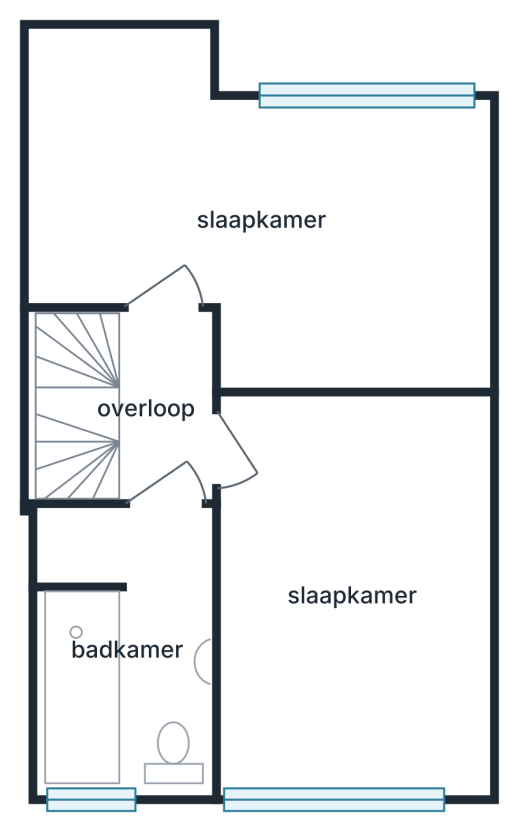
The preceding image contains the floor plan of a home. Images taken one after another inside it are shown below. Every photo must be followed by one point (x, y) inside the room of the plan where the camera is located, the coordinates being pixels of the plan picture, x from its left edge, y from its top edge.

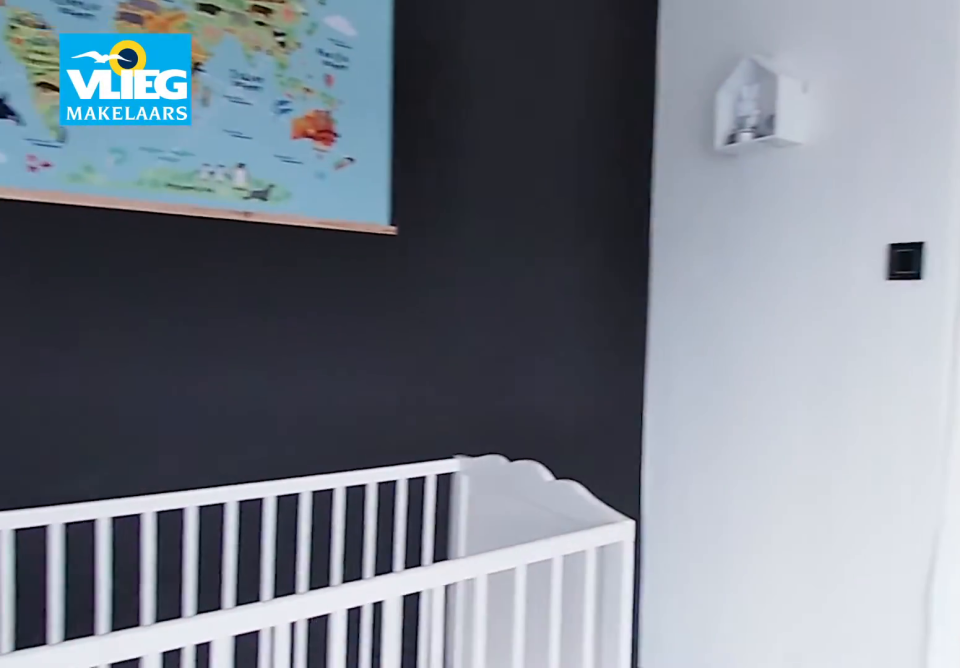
(87, 167)
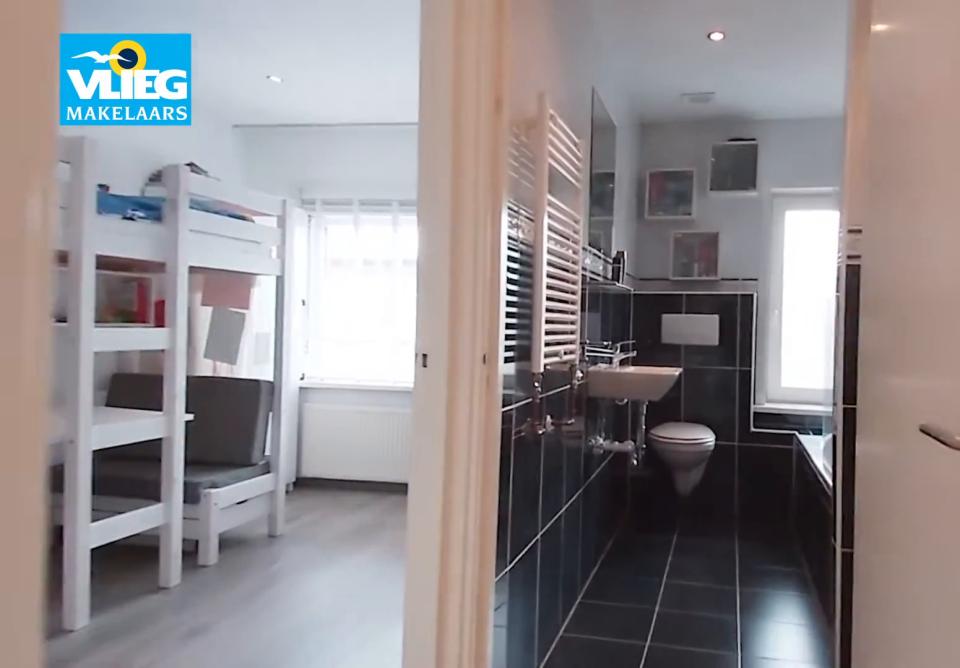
(158, 431)
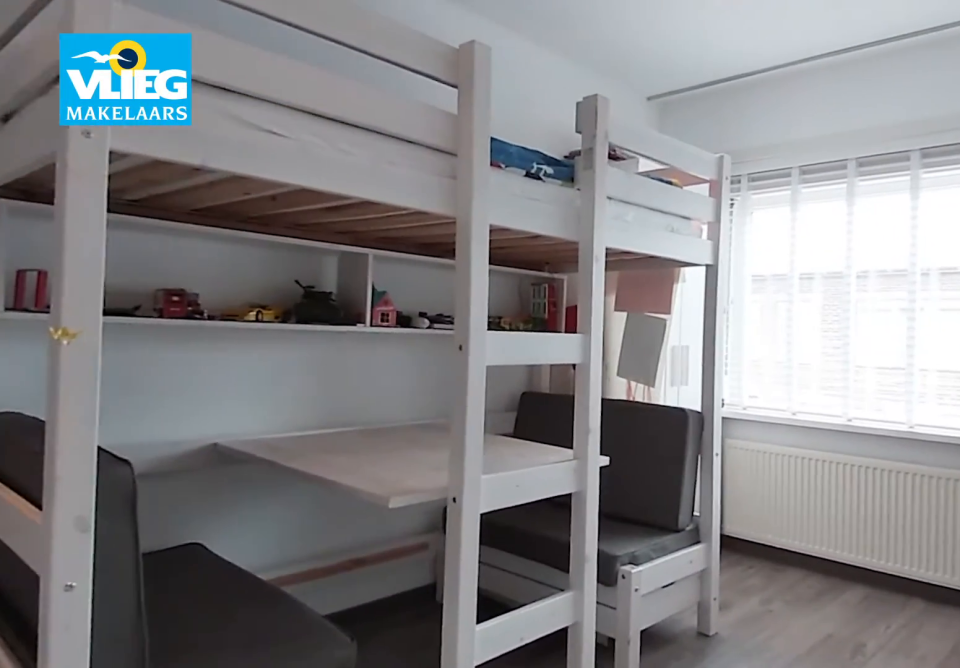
(270, 706)
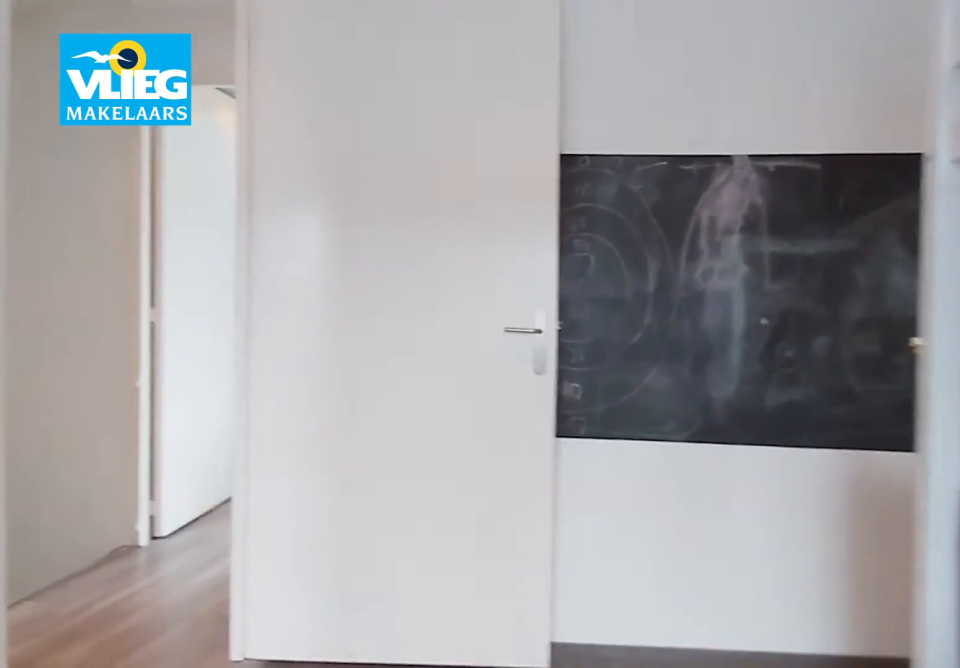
(270, 706)
